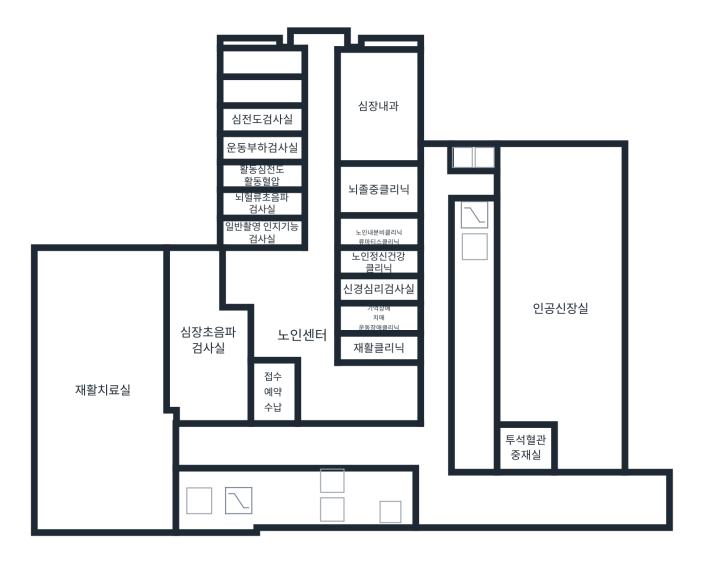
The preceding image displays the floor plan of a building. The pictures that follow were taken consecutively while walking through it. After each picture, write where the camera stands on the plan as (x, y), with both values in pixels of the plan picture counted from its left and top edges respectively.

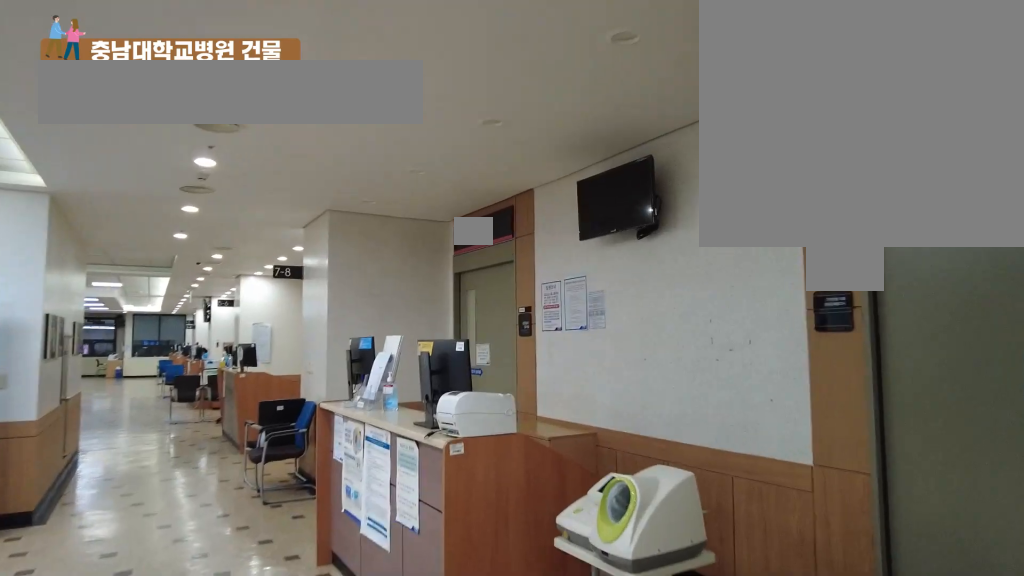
(333, 329)
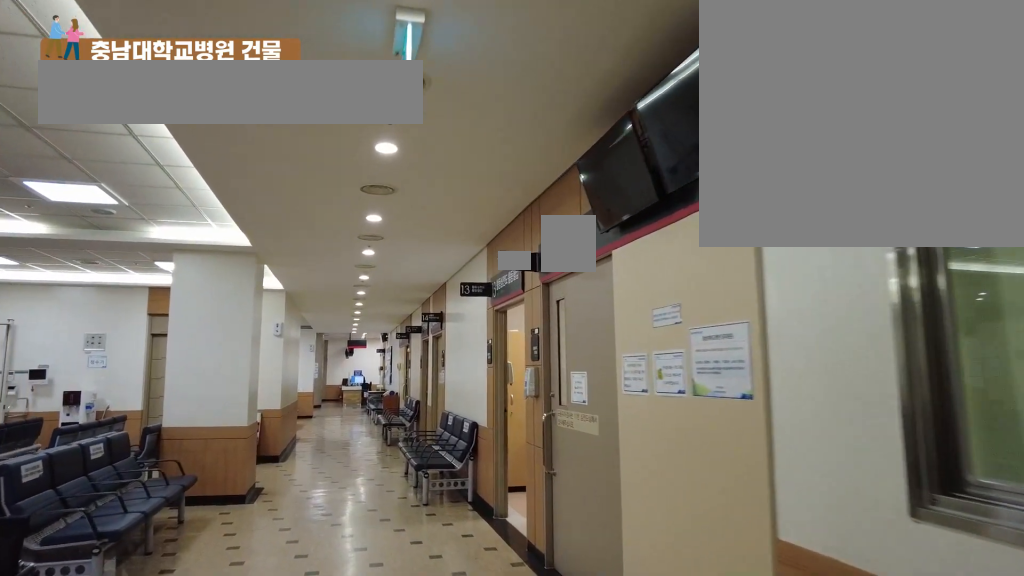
(313, 185)
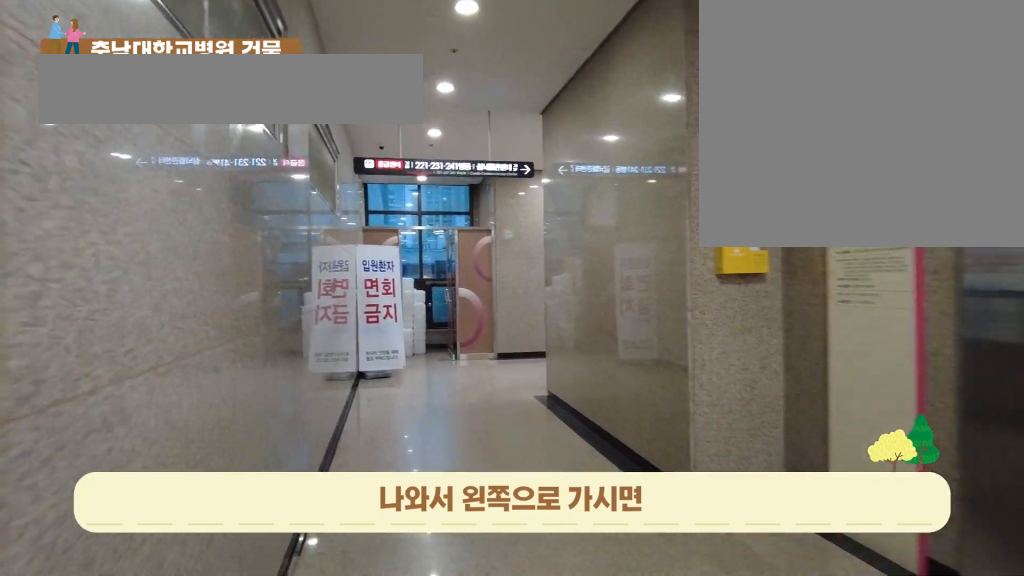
(436, 419)
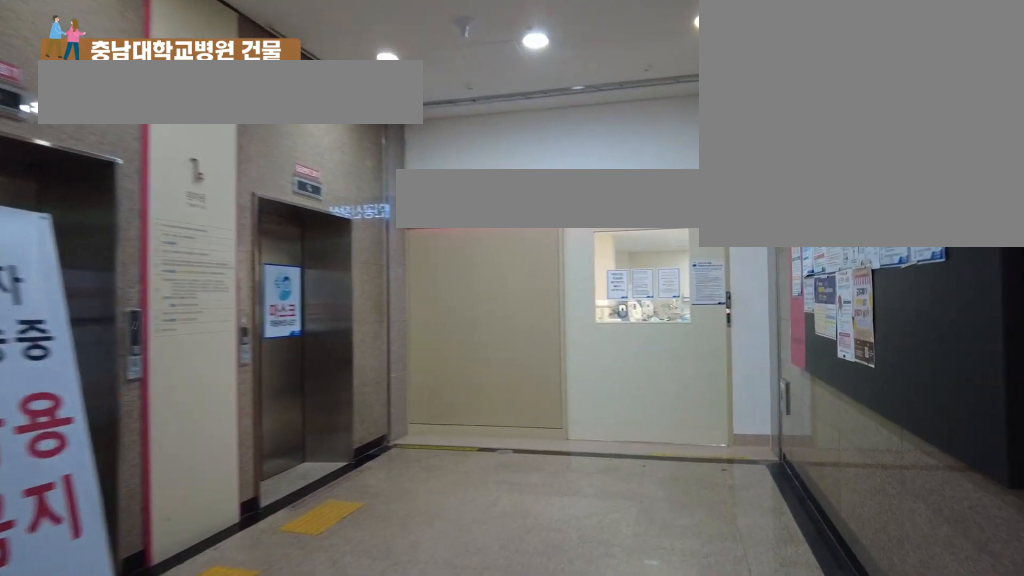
(437, 228)
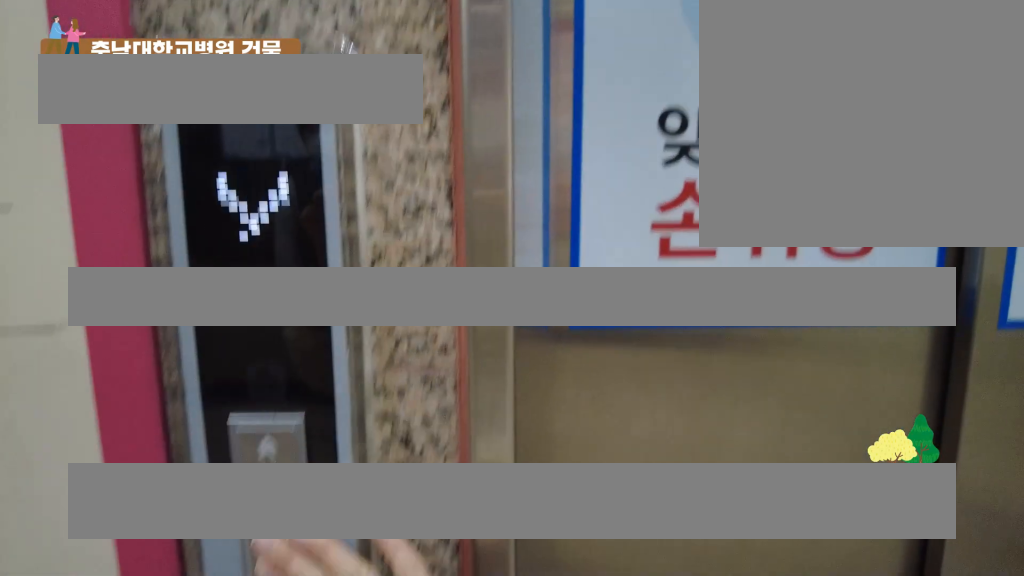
(475, 189)
